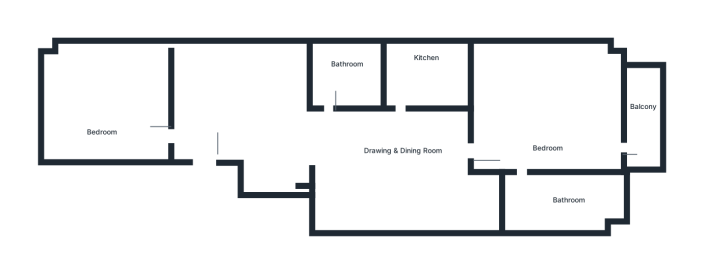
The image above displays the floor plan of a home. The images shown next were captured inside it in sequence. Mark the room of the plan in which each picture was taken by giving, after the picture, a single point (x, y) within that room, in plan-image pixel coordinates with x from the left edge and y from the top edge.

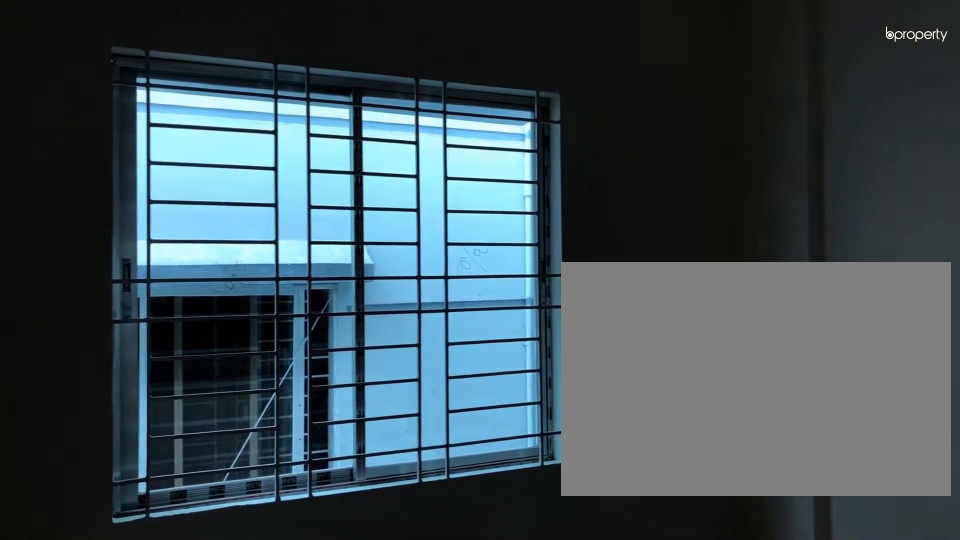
(245, 110)
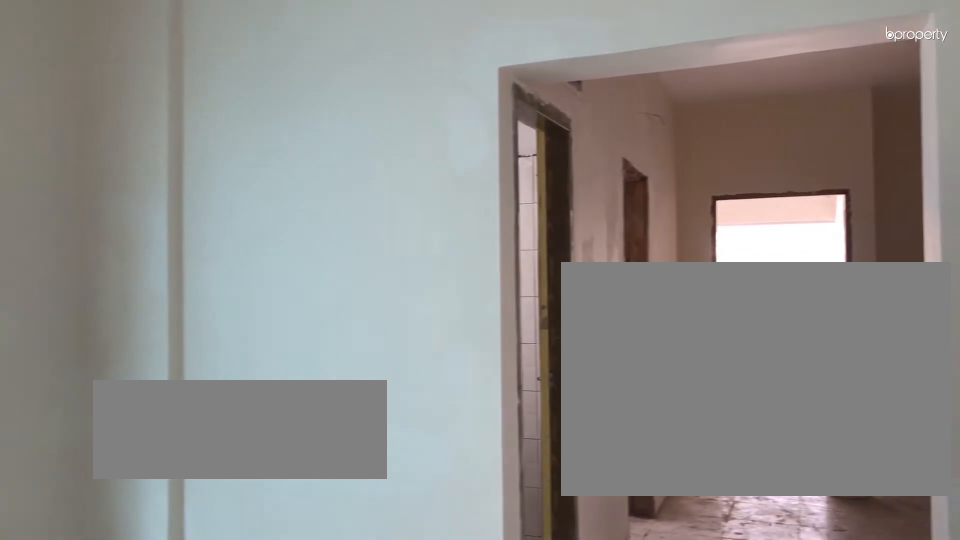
(245, 110)
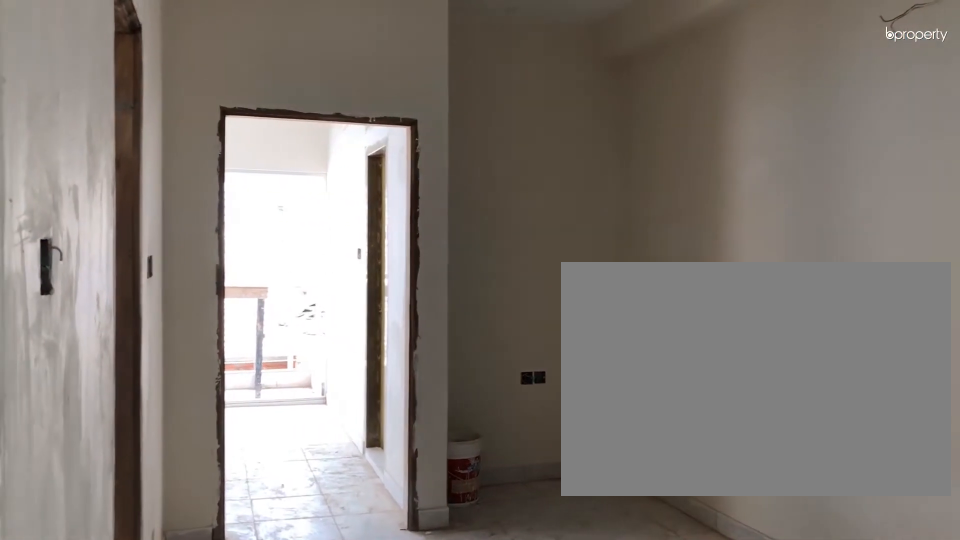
(398, 155)
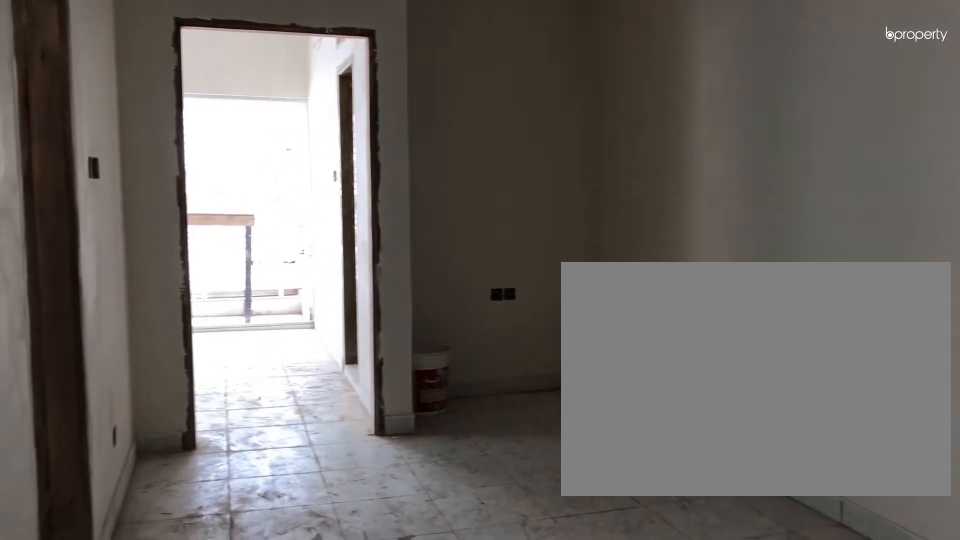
(398, 155)
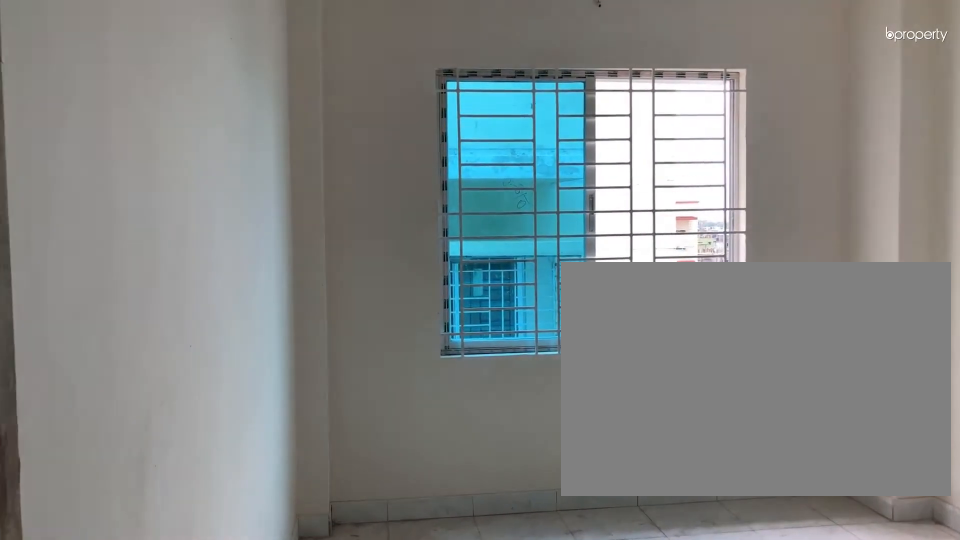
(102, 106)
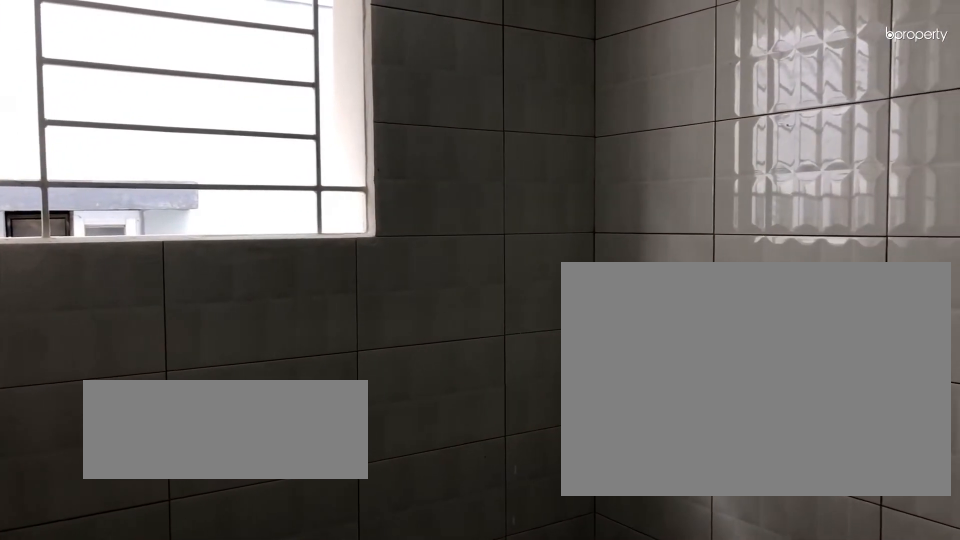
(355, 76)
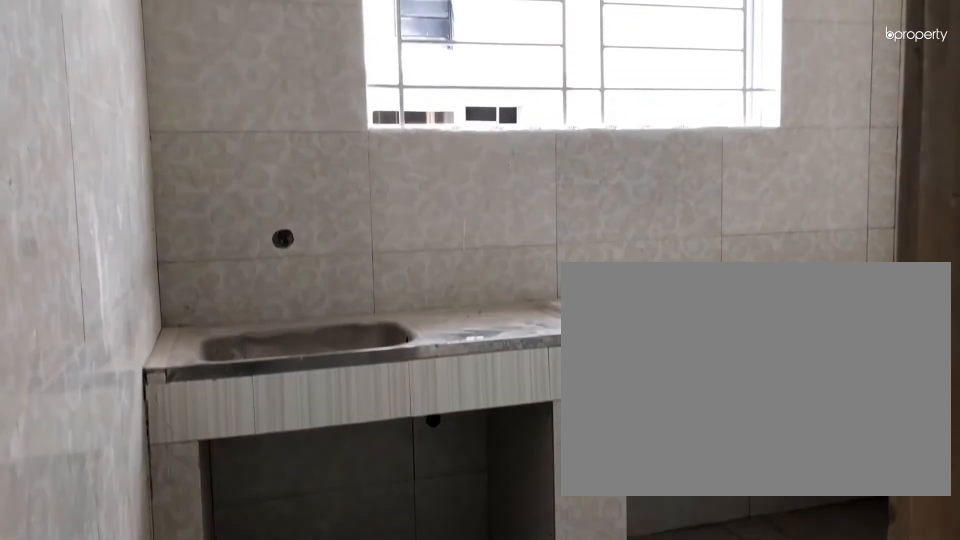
(420, 74)
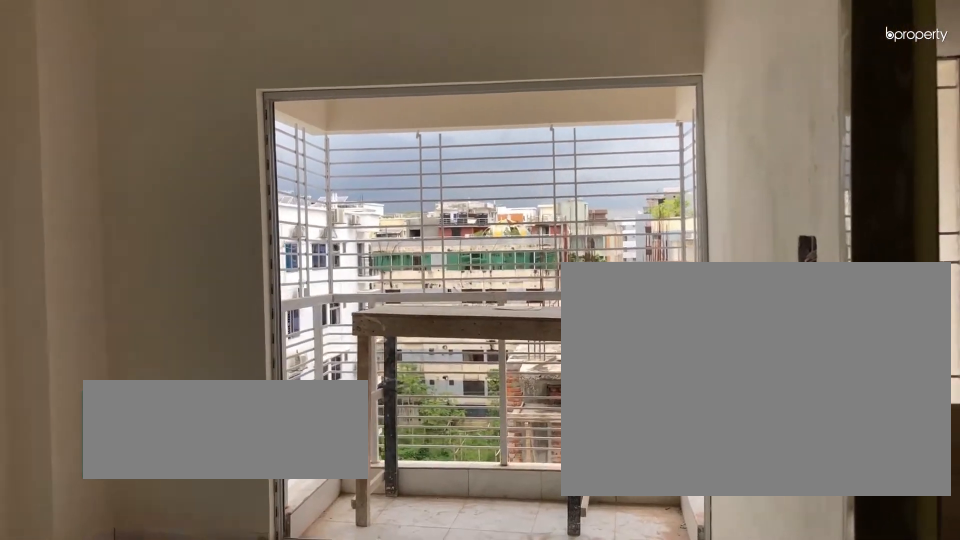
(552, 124)
